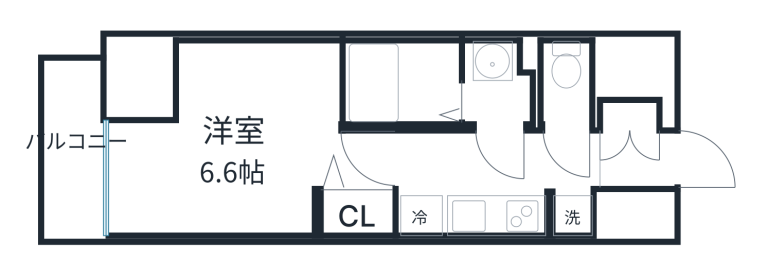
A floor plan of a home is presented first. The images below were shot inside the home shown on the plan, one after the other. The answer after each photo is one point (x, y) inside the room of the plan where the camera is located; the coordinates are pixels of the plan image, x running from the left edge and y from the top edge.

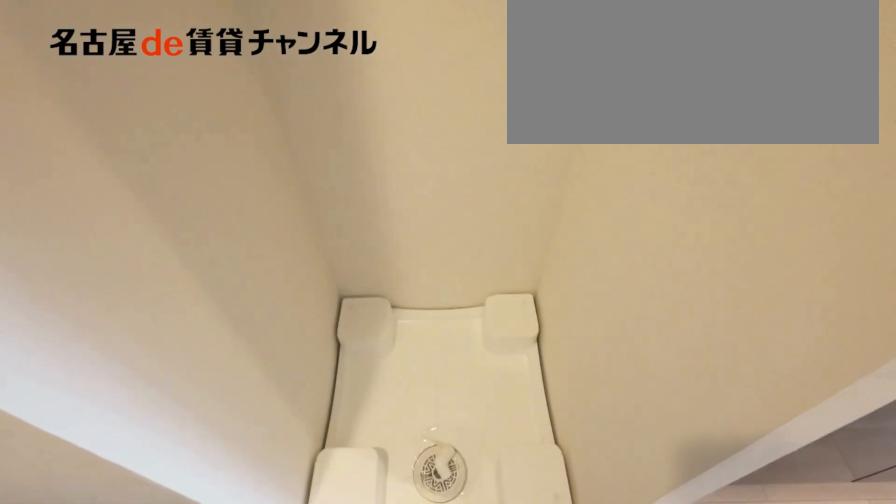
(570, 214)
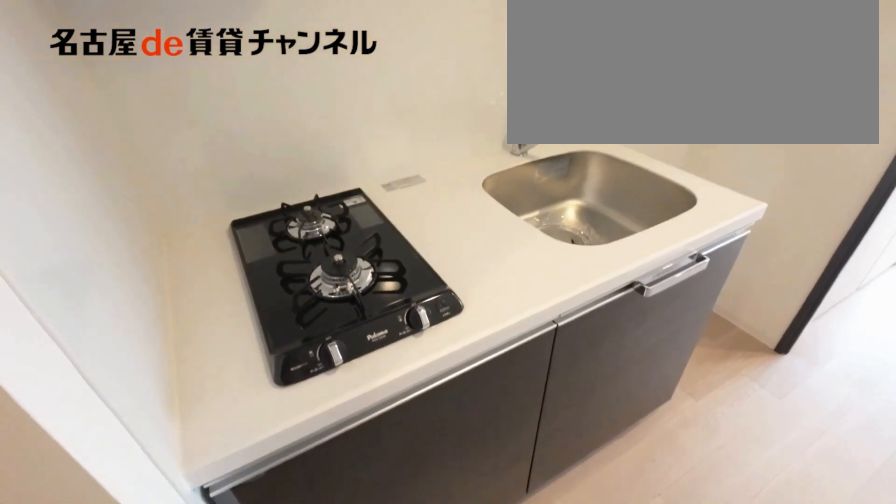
(472, 212)
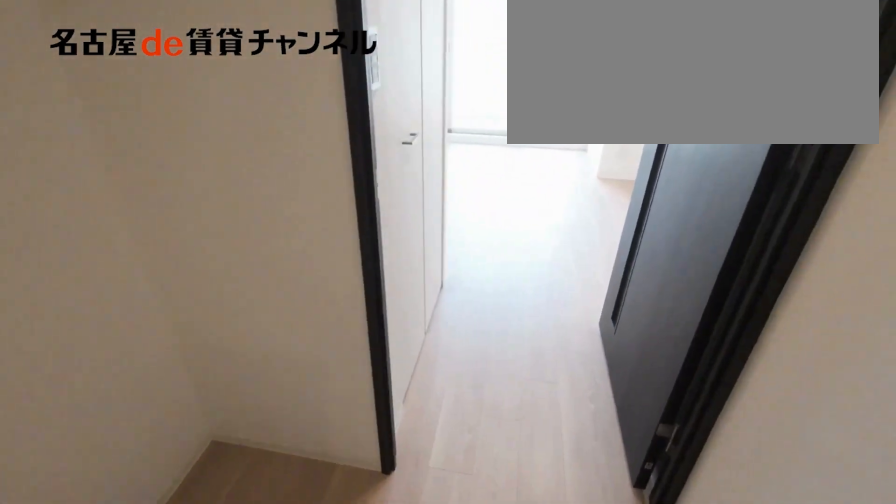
(472, 212)
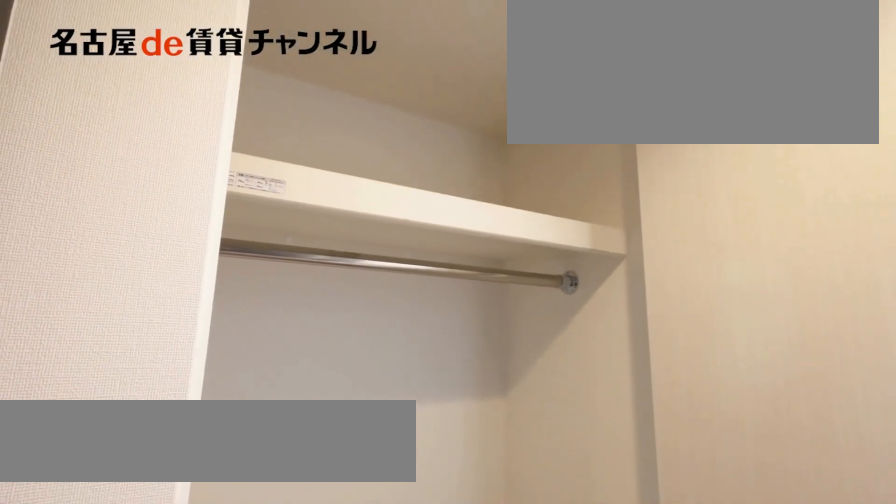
(354, 213)
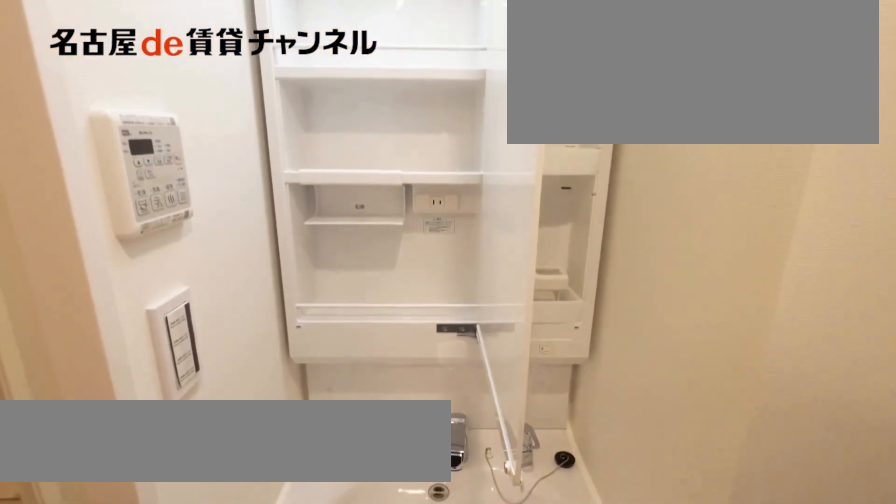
(499, 84)
